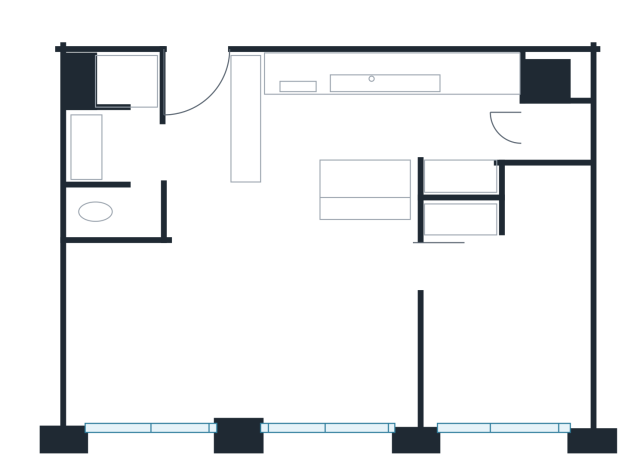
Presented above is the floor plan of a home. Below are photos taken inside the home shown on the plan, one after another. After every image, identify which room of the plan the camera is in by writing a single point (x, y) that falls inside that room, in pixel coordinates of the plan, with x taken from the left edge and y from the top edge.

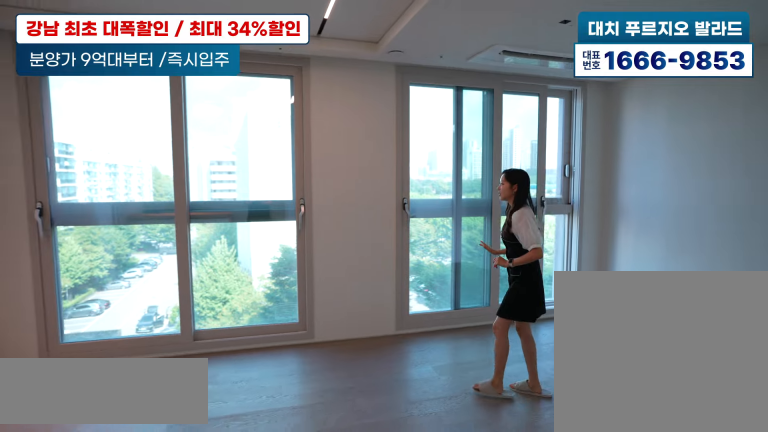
(216, 307)
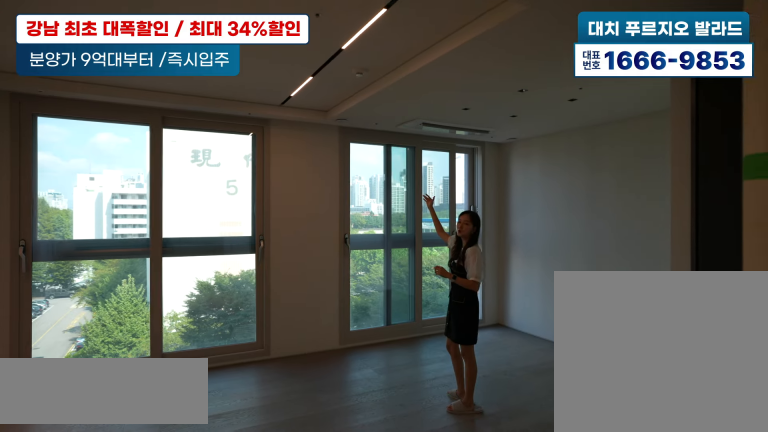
(216, 307)
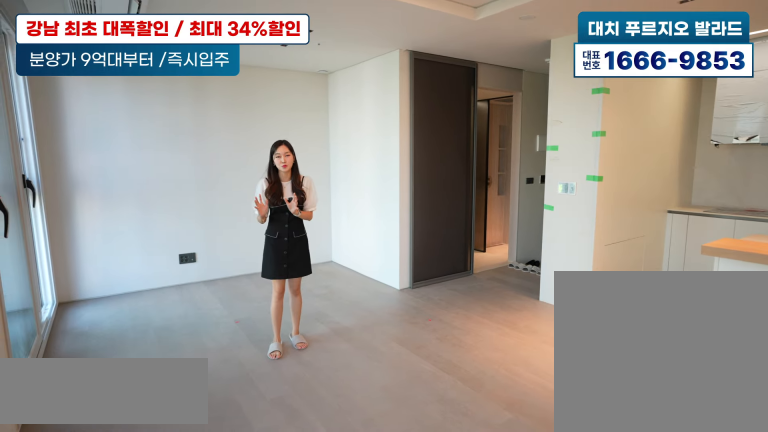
(216, 308)
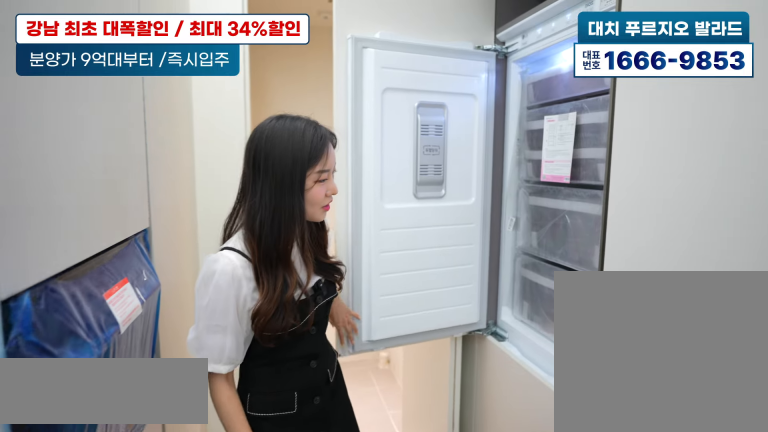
(406, 117)
